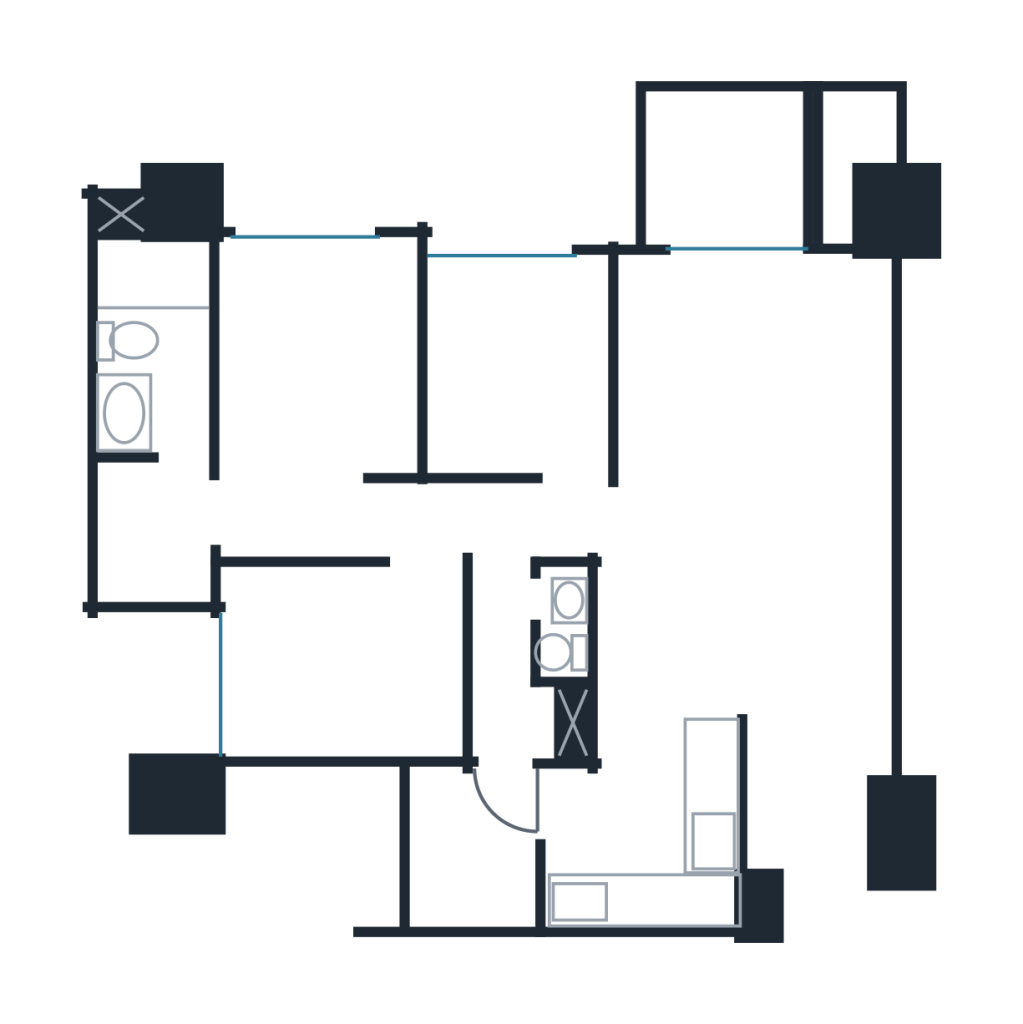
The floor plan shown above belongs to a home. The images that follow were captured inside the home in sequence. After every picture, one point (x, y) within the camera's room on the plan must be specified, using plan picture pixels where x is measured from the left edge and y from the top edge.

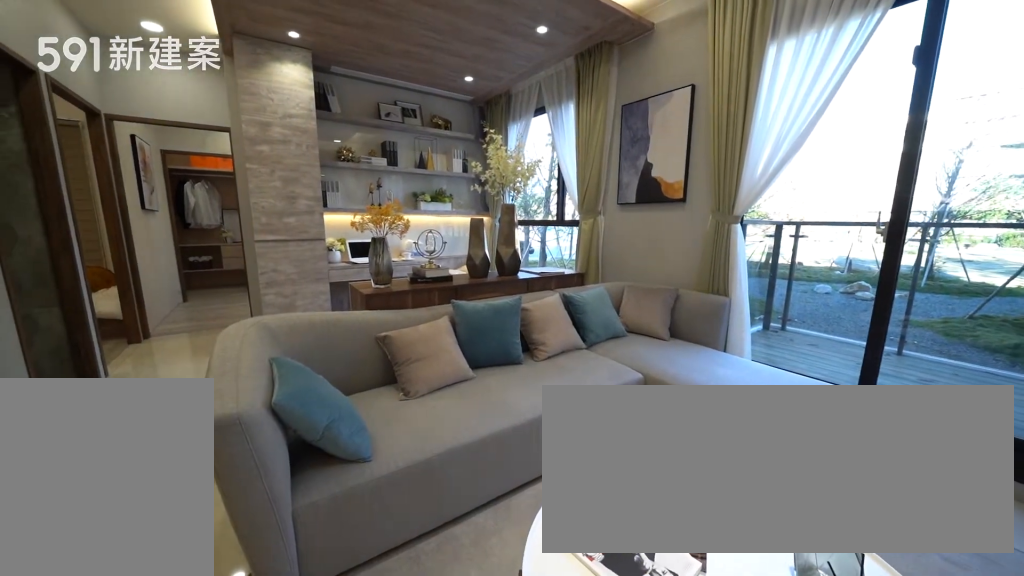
(762, 371)
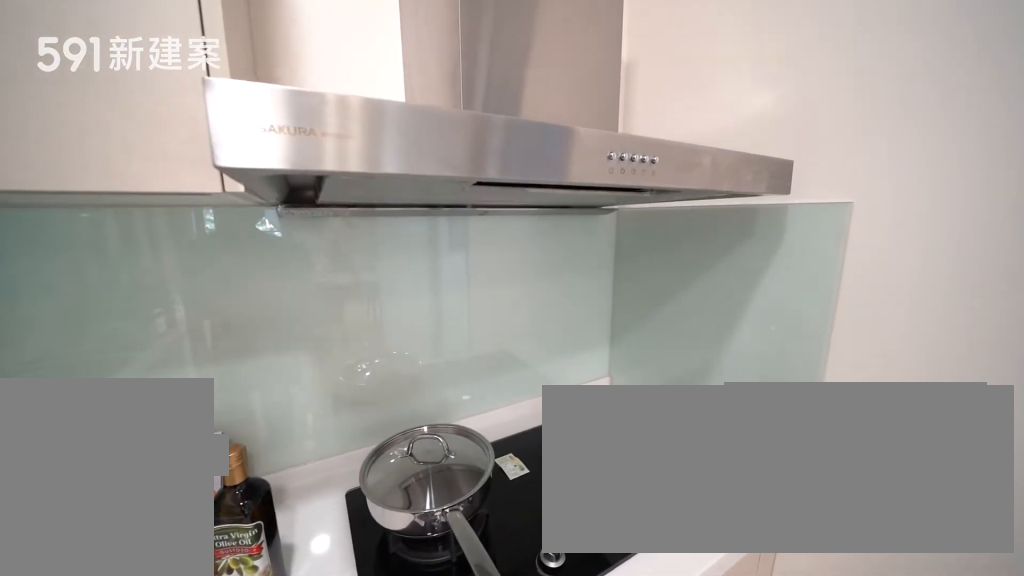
(647, 845)
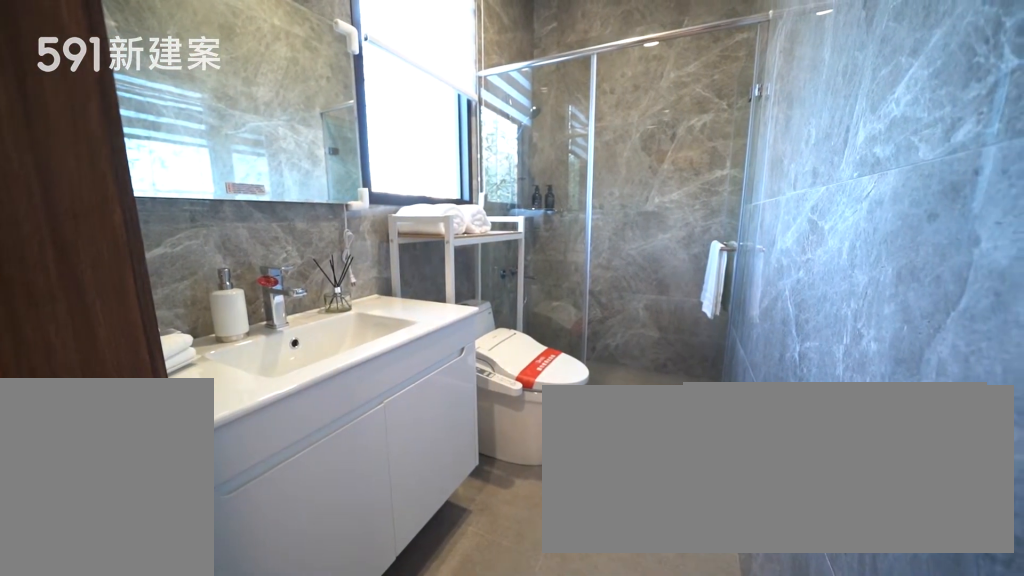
(147, 333)
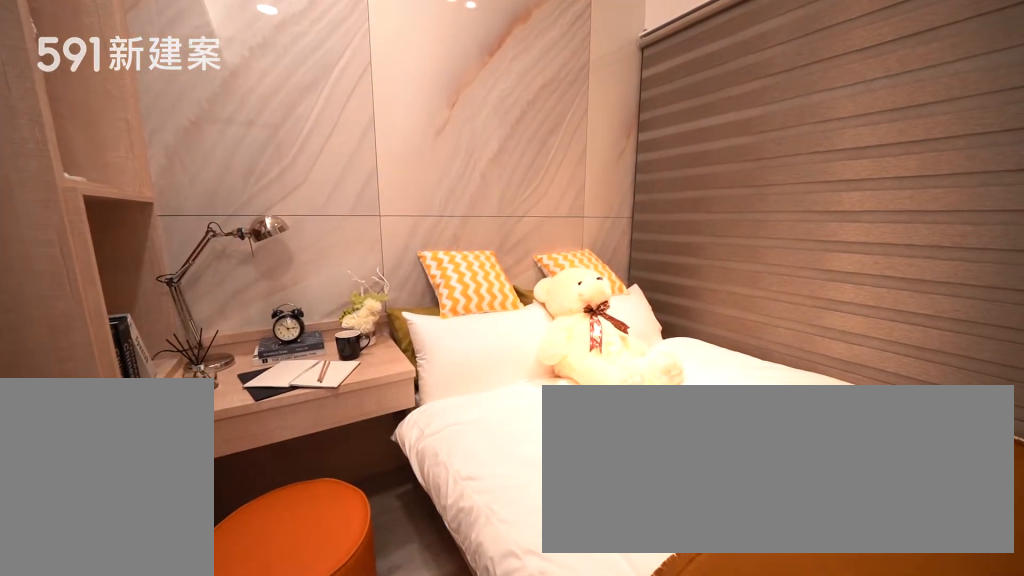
(334, 662)
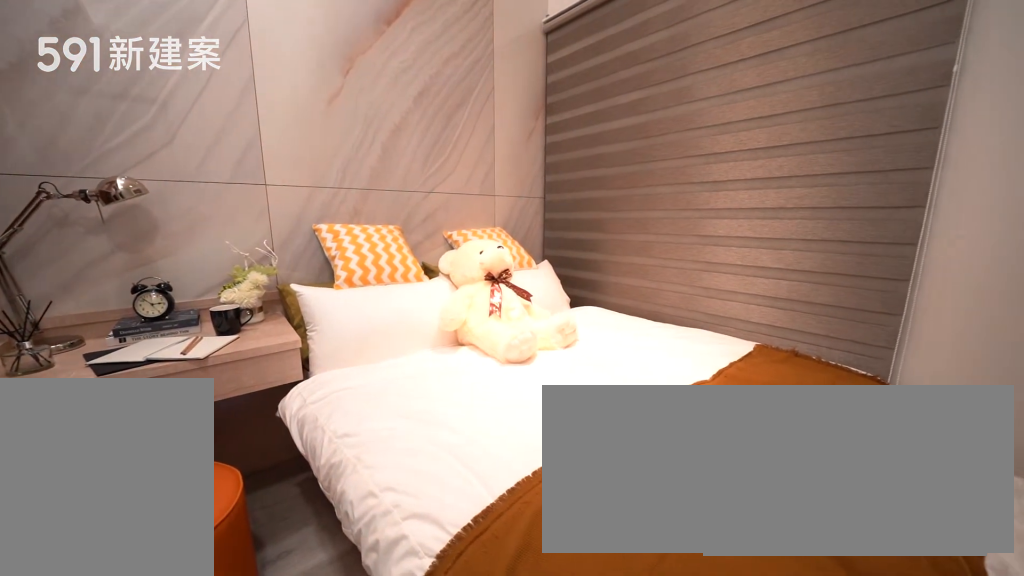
(334, 662)
